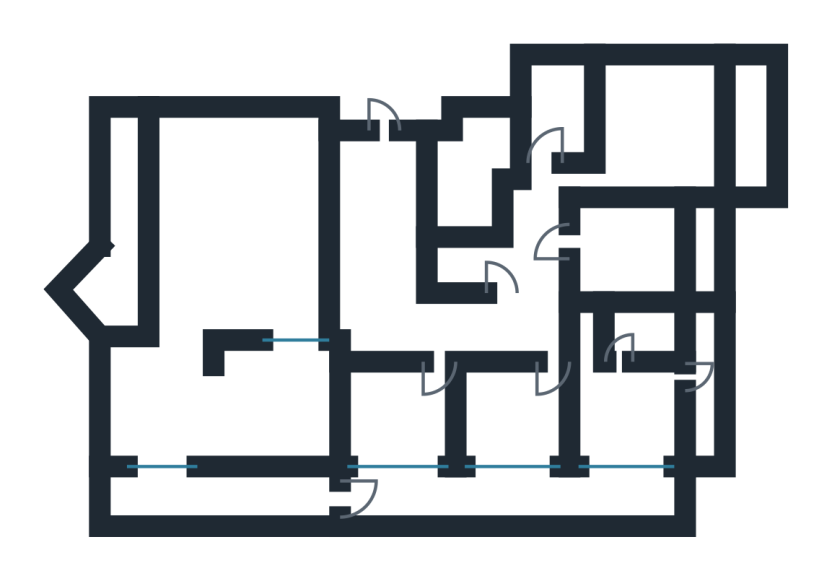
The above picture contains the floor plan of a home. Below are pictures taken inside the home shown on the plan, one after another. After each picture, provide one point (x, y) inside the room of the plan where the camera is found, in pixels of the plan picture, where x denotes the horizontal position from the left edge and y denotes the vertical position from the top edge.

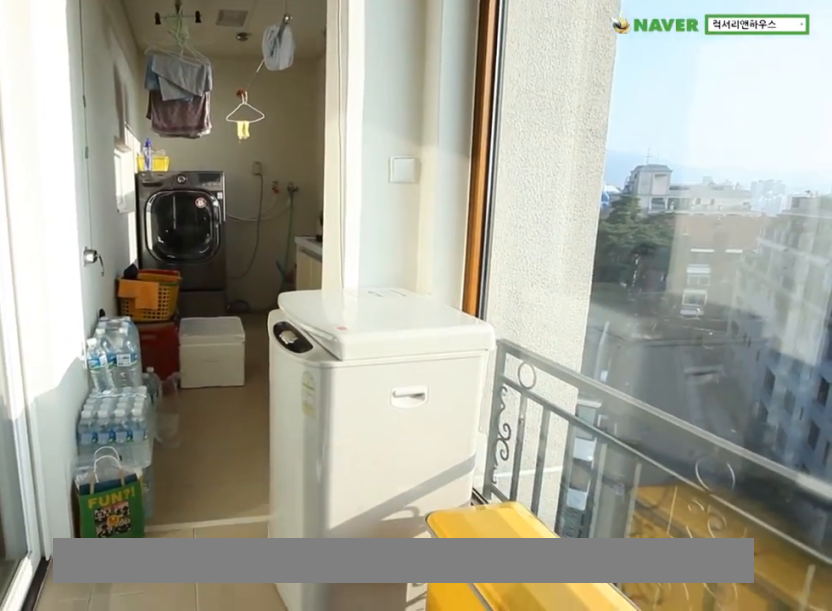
(217, 496)
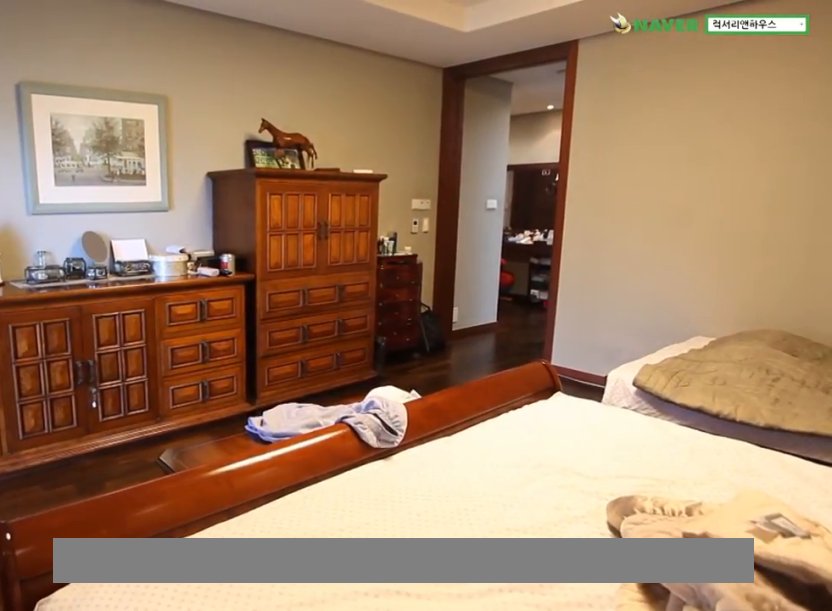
(692, 127)
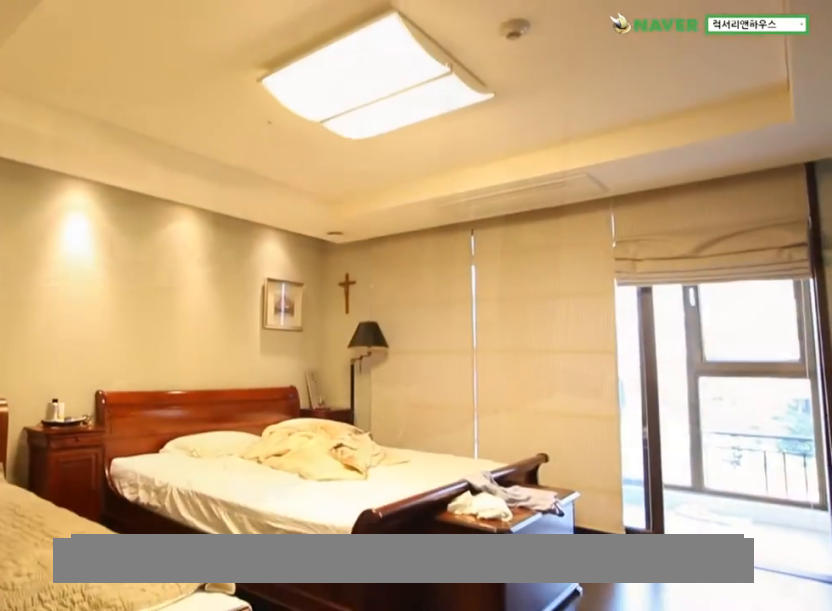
(692, 127)
